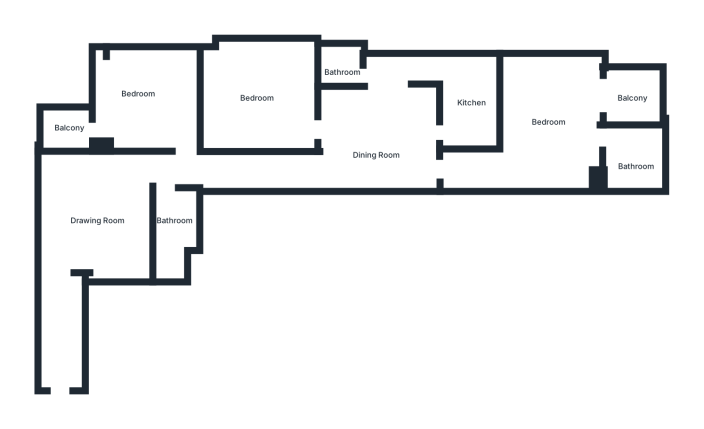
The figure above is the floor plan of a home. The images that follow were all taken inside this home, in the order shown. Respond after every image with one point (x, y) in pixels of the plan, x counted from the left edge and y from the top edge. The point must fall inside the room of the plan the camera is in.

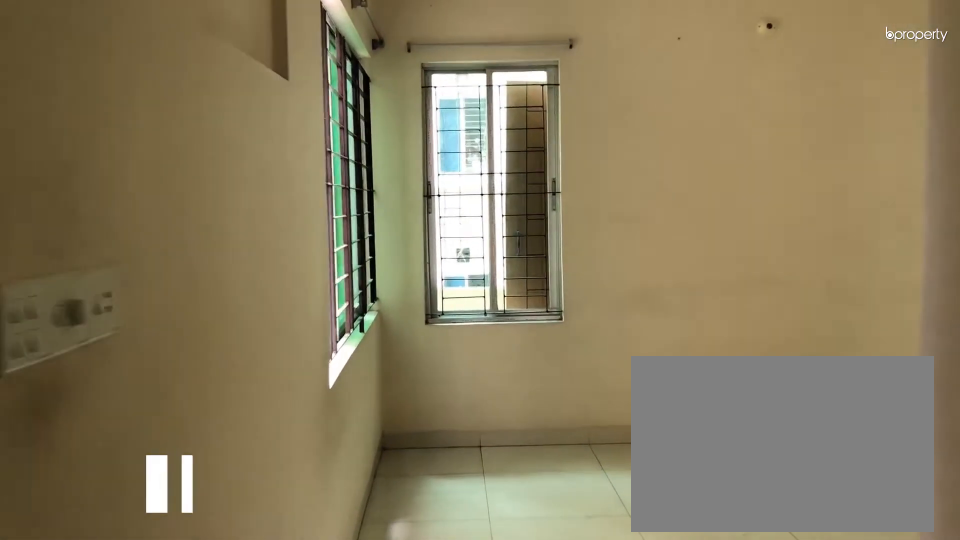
(89, 234)
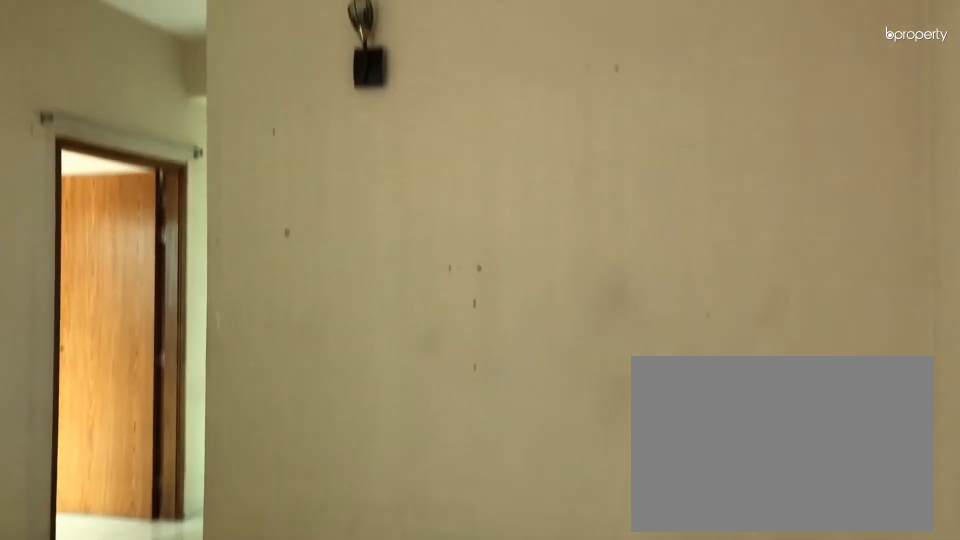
(100, 212)
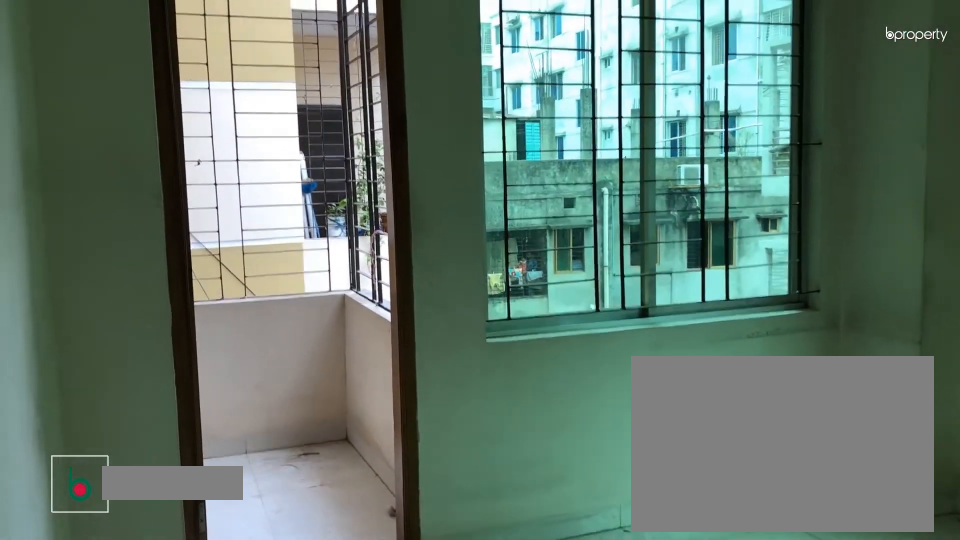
(138, 96)
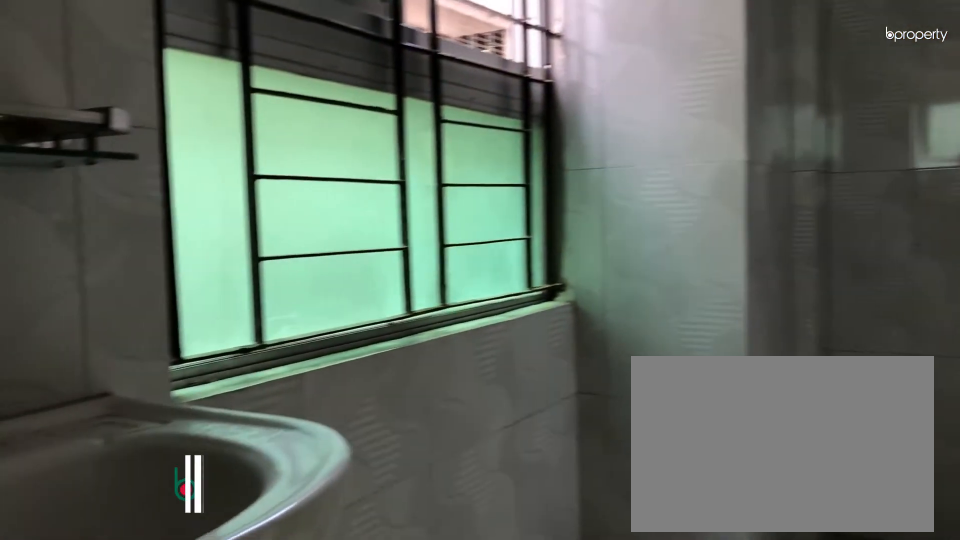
(170, 223)
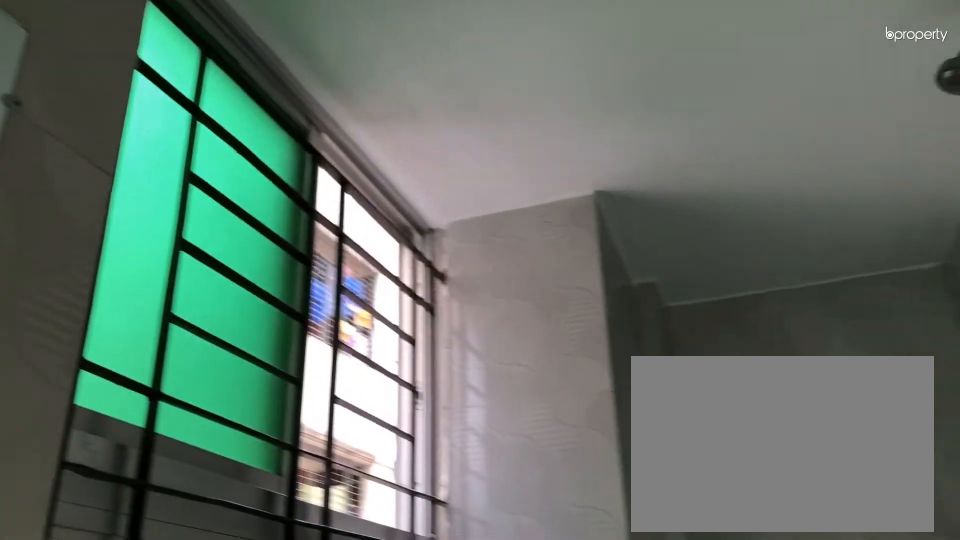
(170, 223)
